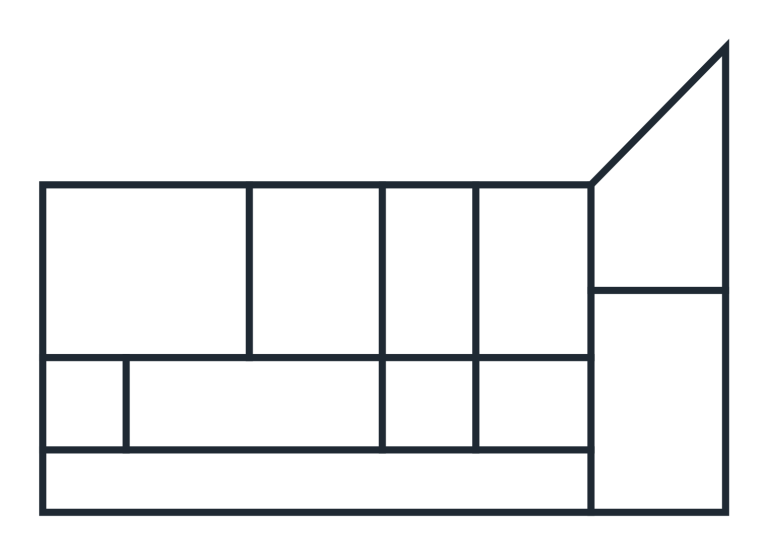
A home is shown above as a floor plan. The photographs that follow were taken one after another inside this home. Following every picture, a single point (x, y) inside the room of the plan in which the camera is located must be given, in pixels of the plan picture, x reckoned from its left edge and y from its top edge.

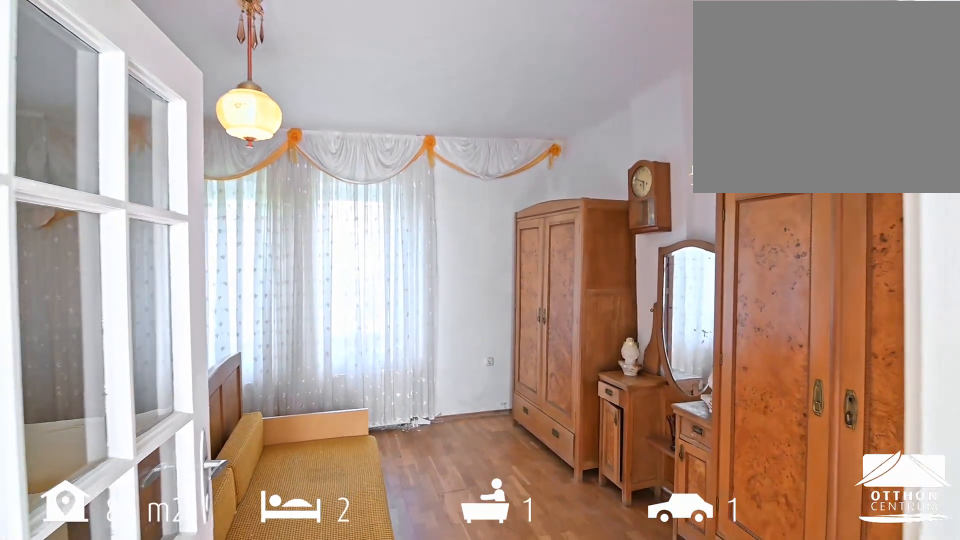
(149, 274)
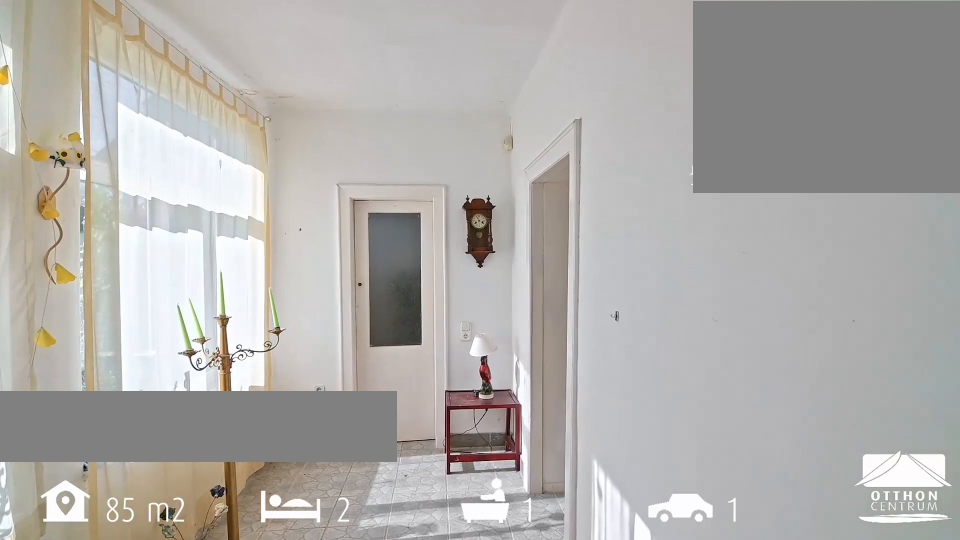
(260, 410)
